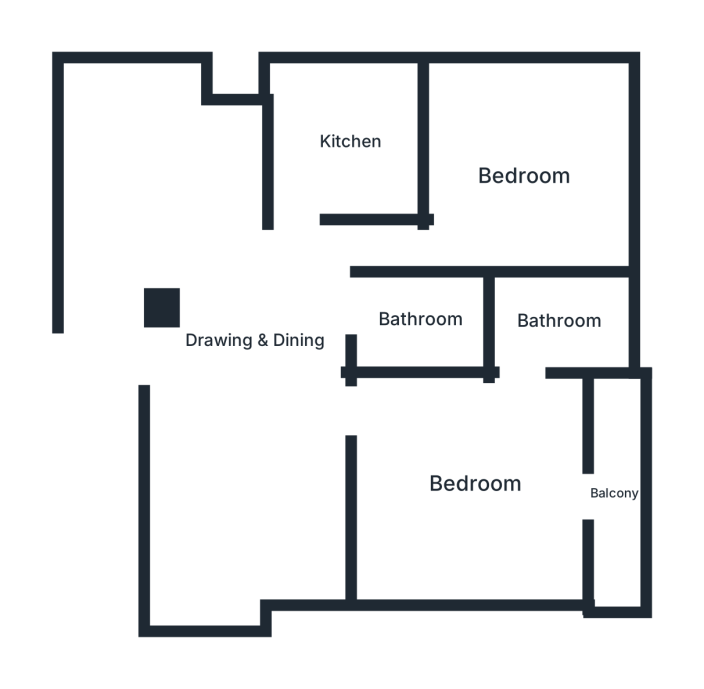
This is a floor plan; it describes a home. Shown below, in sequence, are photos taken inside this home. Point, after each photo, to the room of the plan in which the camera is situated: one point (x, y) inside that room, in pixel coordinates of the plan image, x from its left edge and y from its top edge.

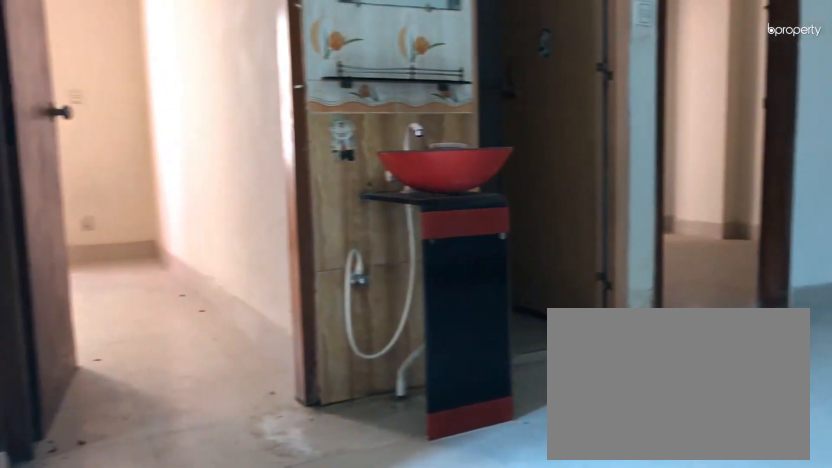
(253, 335)
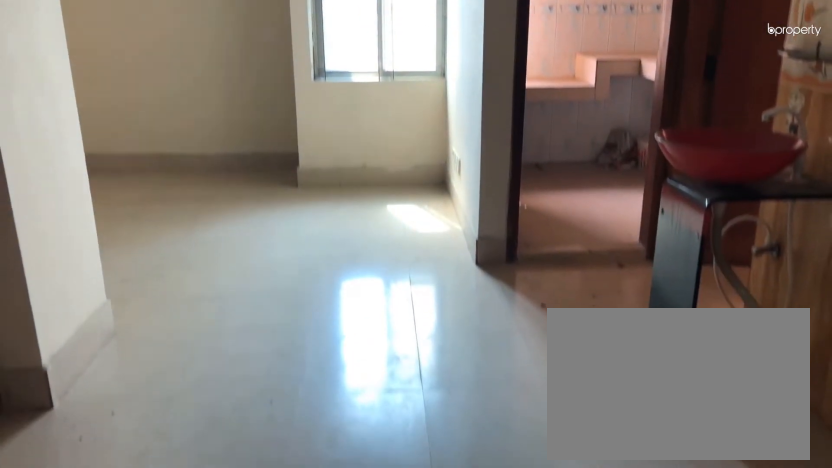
(253, 335)
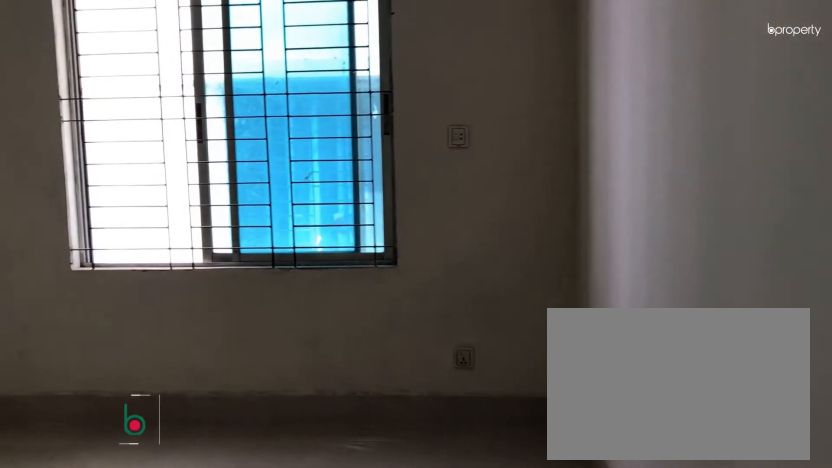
(524, 174)
